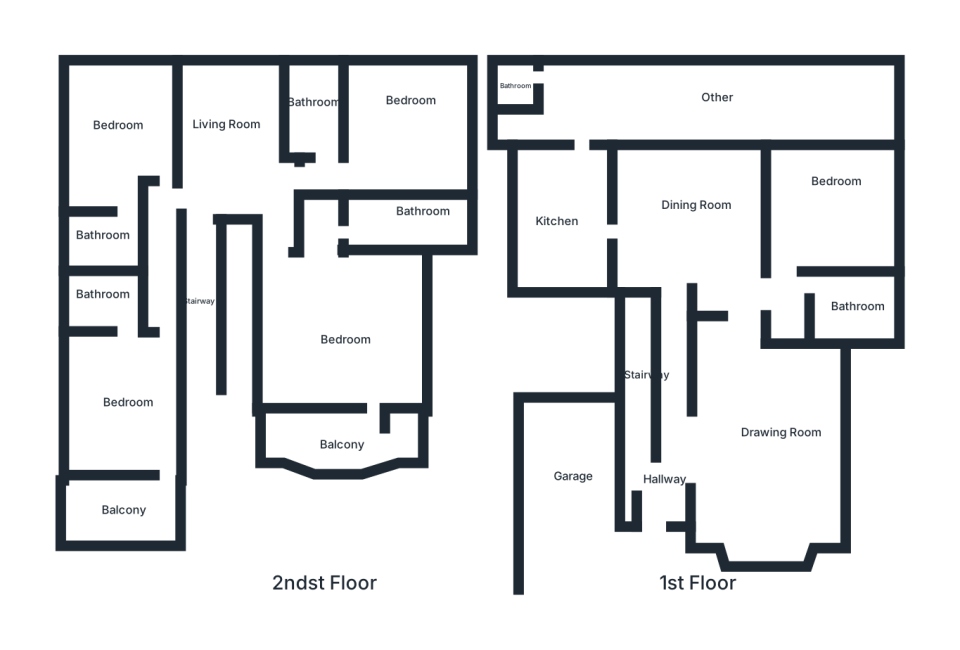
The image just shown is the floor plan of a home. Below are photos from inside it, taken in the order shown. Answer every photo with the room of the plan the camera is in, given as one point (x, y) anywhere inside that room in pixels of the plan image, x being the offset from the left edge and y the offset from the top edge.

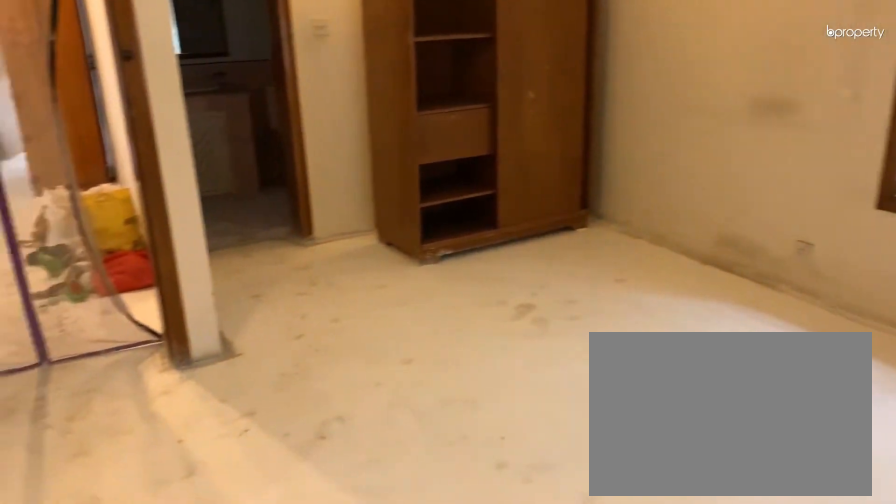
(116, 126)
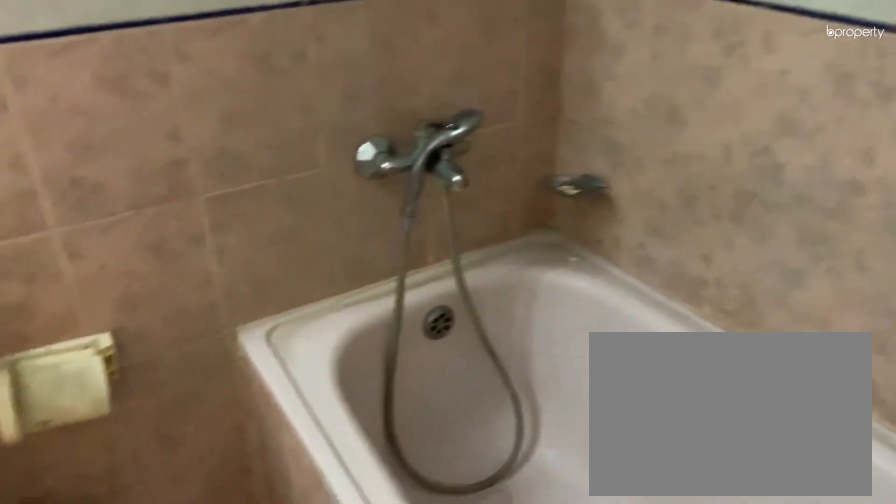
(96, 248)
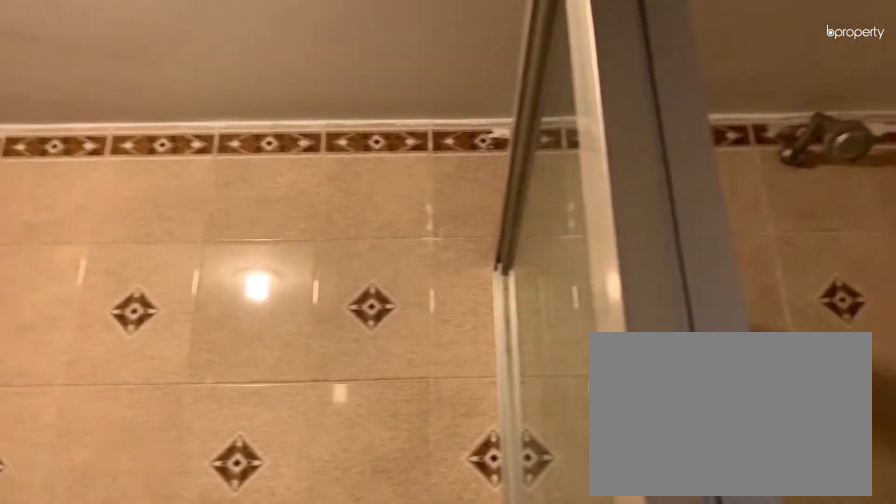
(317, 107)
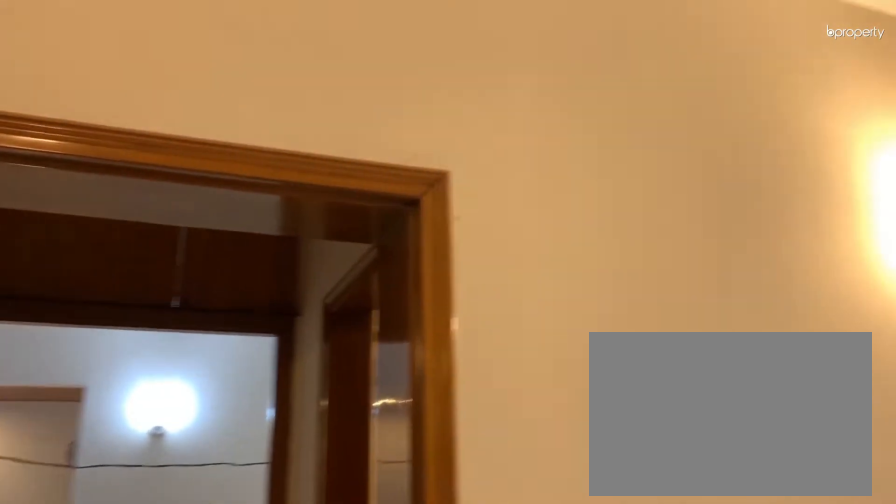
(409, 114)
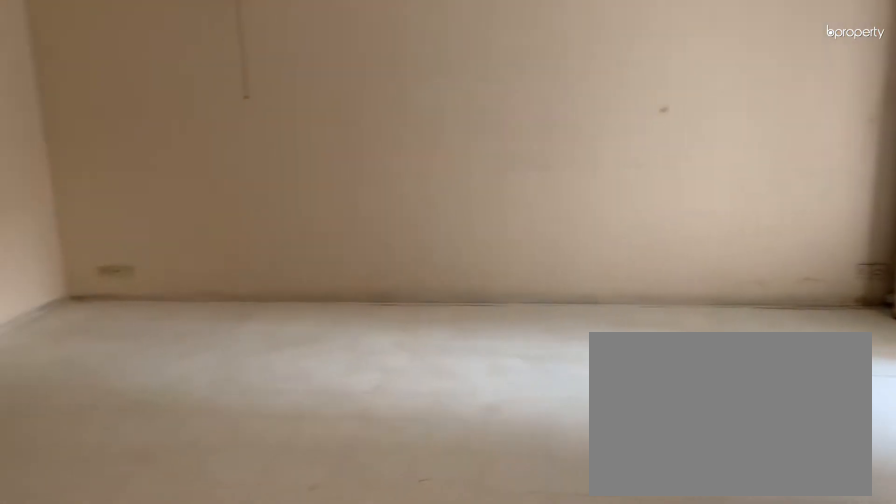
(332, 342)
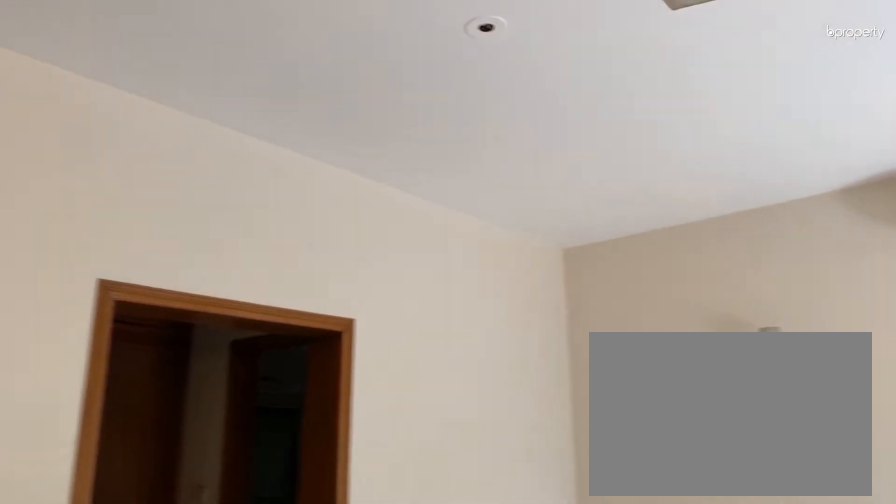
(334, 343)
